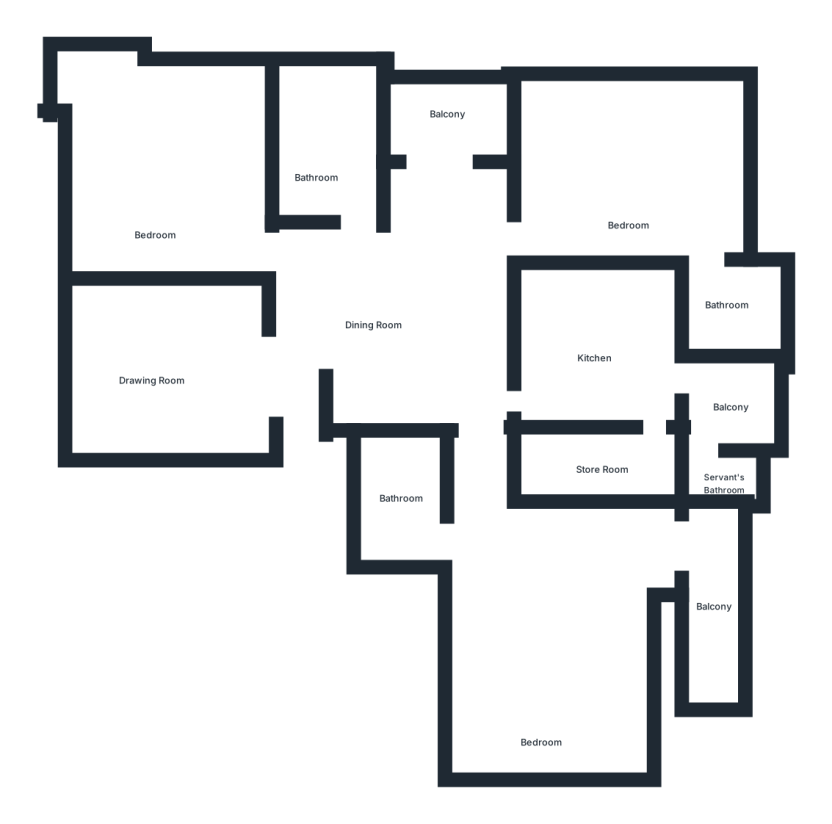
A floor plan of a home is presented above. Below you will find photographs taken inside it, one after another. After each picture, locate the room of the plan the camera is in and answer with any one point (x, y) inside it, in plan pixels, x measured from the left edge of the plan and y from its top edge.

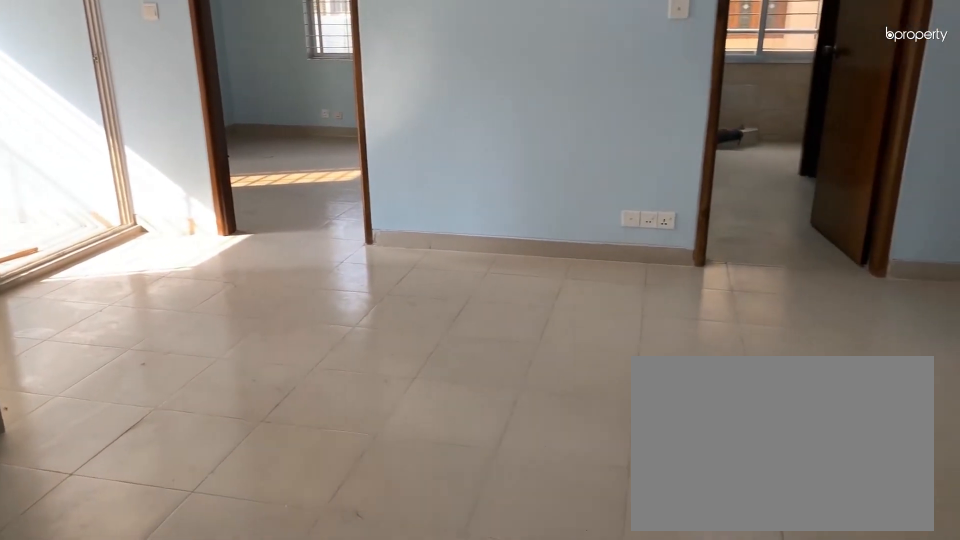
(389, 319)
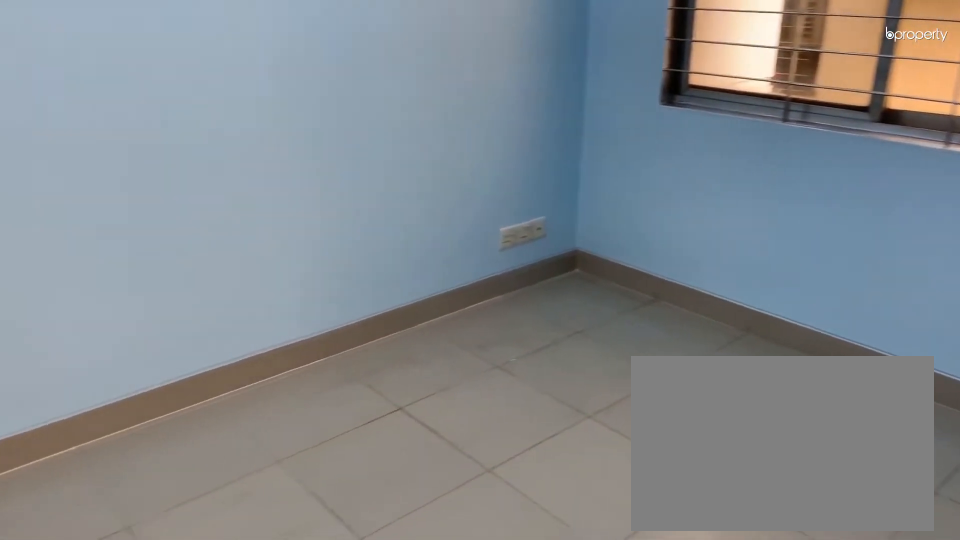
(150, 360)
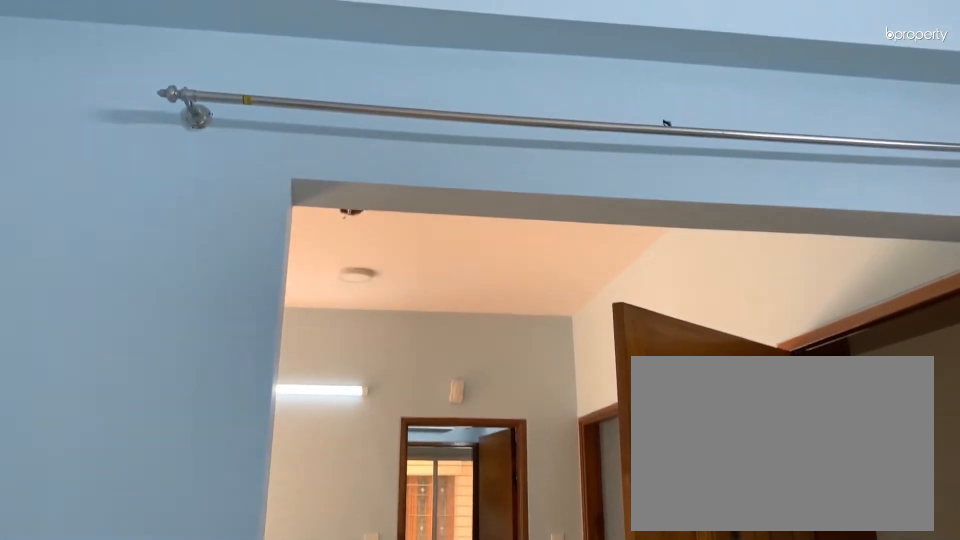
(150, 360)
